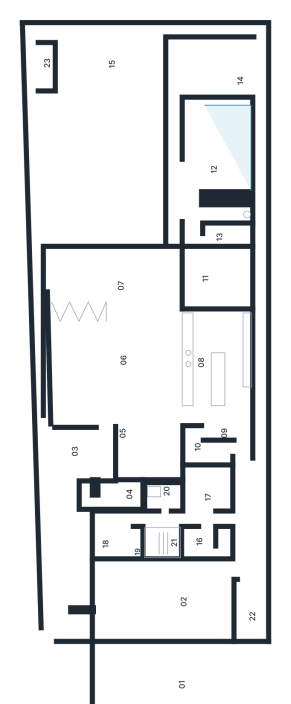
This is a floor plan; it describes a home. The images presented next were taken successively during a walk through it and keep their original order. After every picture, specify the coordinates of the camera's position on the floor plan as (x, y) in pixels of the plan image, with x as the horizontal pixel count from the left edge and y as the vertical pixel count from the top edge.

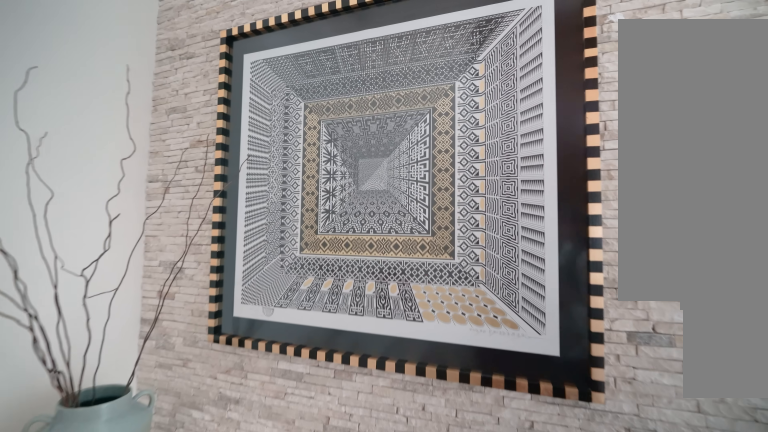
(106, 488)
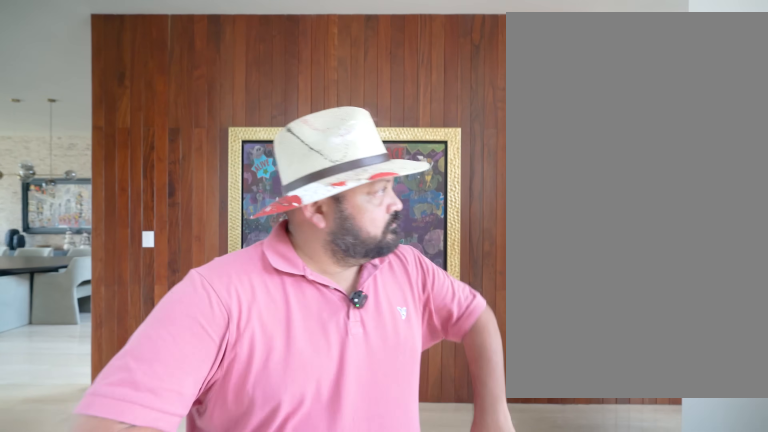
(105, 466)
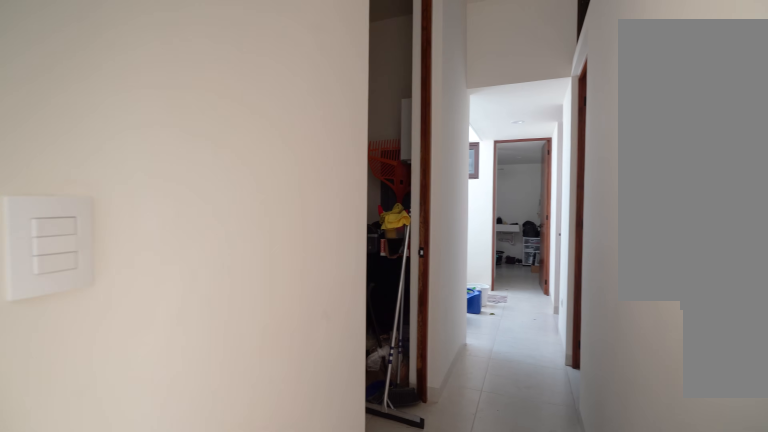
(237, 518)
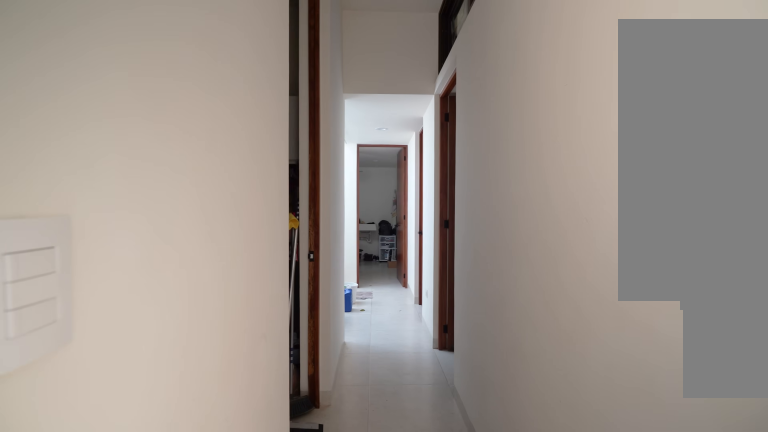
(237, 518)
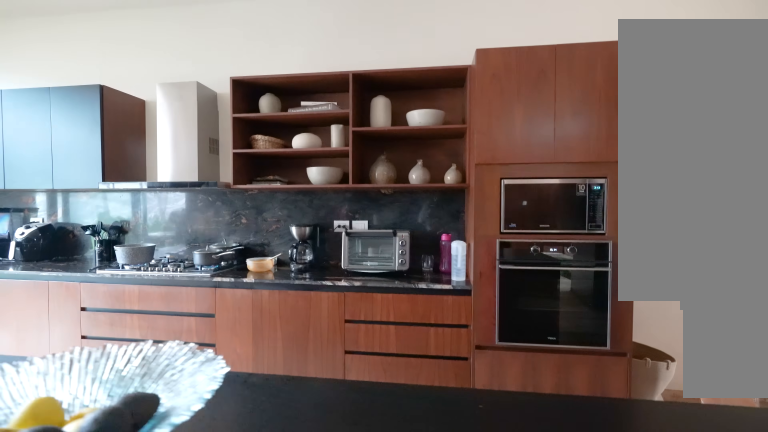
(197, 324)
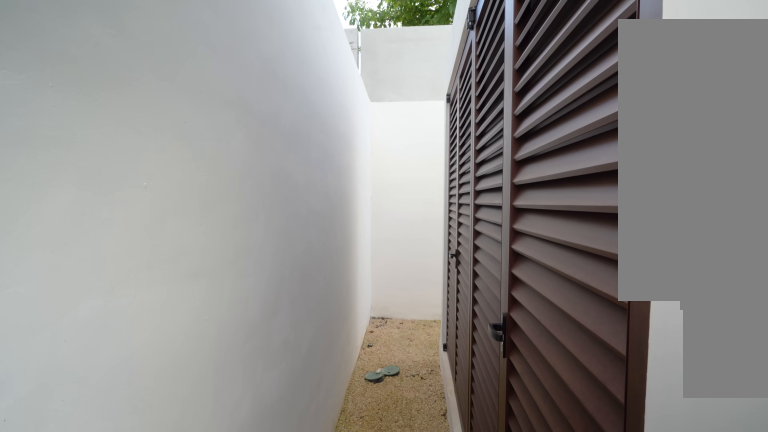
(38, 104)
